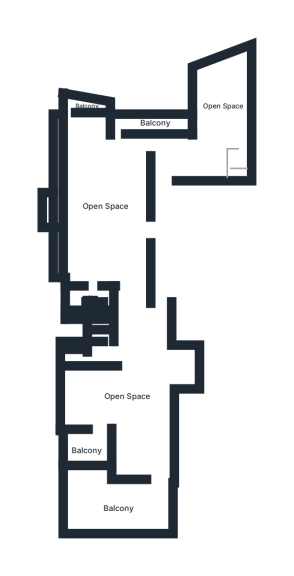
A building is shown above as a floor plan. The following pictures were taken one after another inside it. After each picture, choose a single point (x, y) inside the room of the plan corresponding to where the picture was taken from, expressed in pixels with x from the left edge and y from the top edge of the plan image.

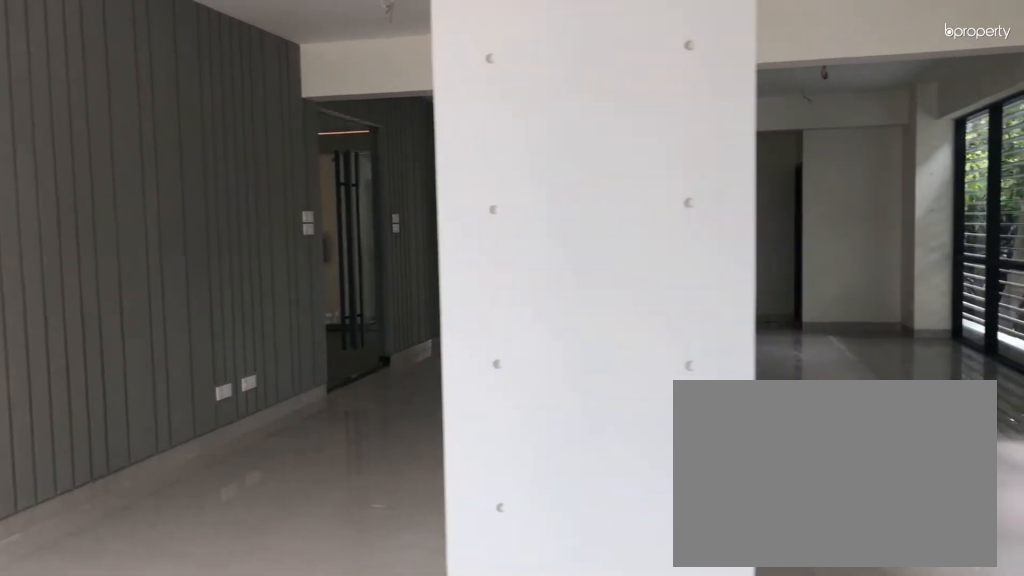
(110, 211)
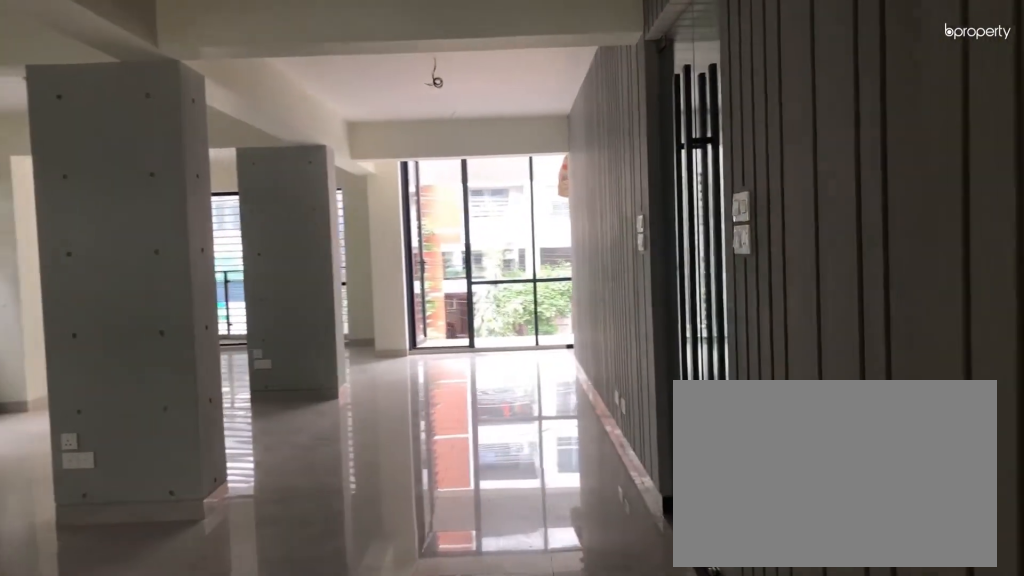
(109, 211)
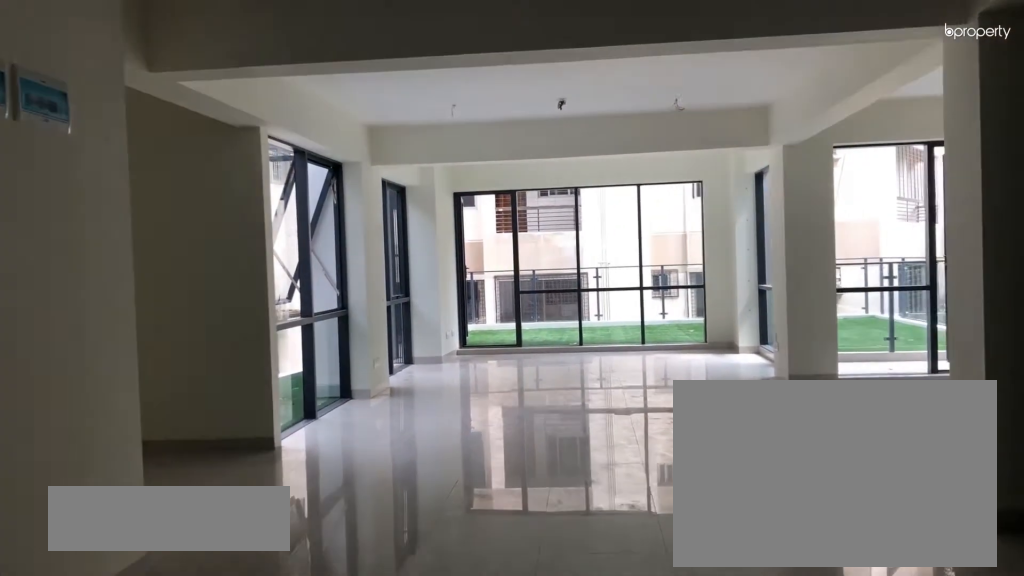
(125, 392)
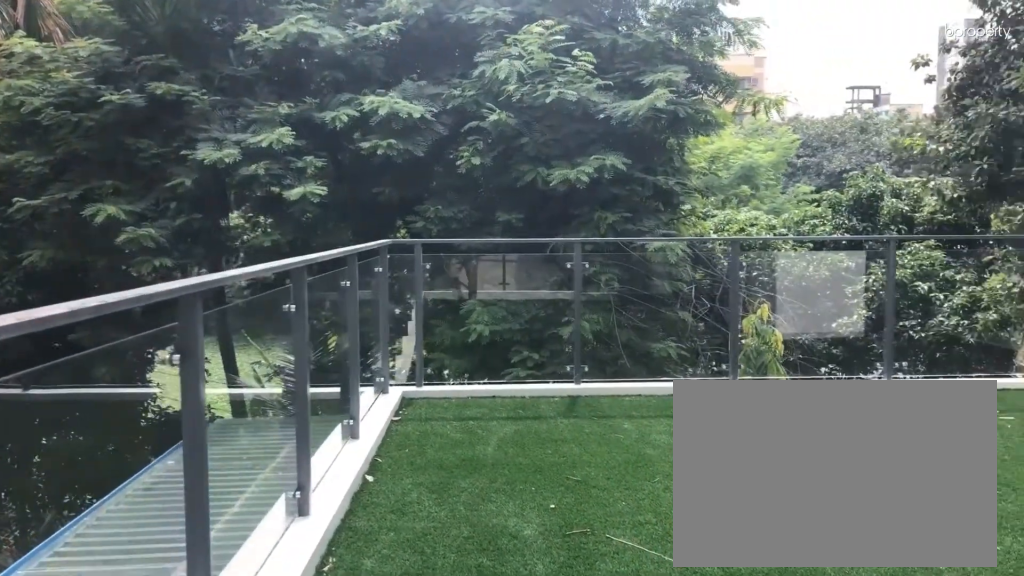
(113, 512)
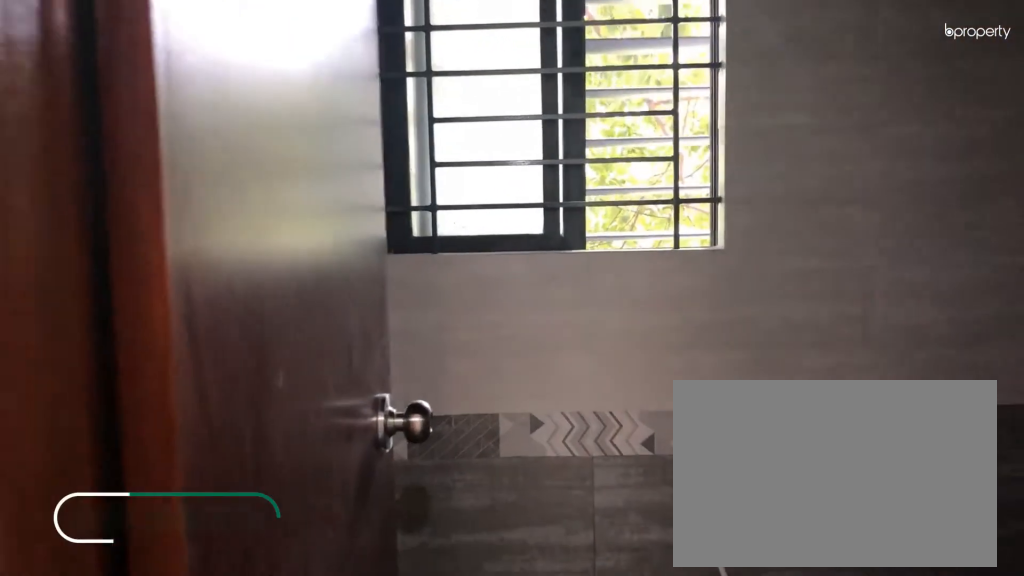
(74, 352)
